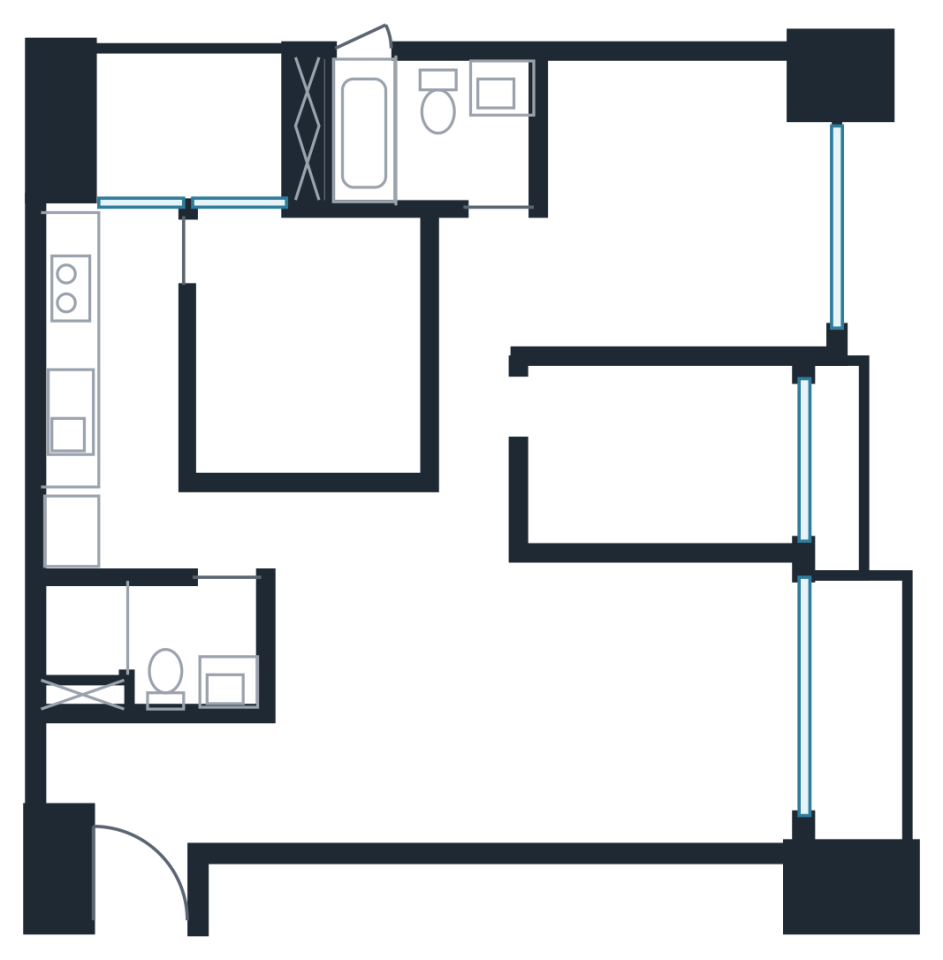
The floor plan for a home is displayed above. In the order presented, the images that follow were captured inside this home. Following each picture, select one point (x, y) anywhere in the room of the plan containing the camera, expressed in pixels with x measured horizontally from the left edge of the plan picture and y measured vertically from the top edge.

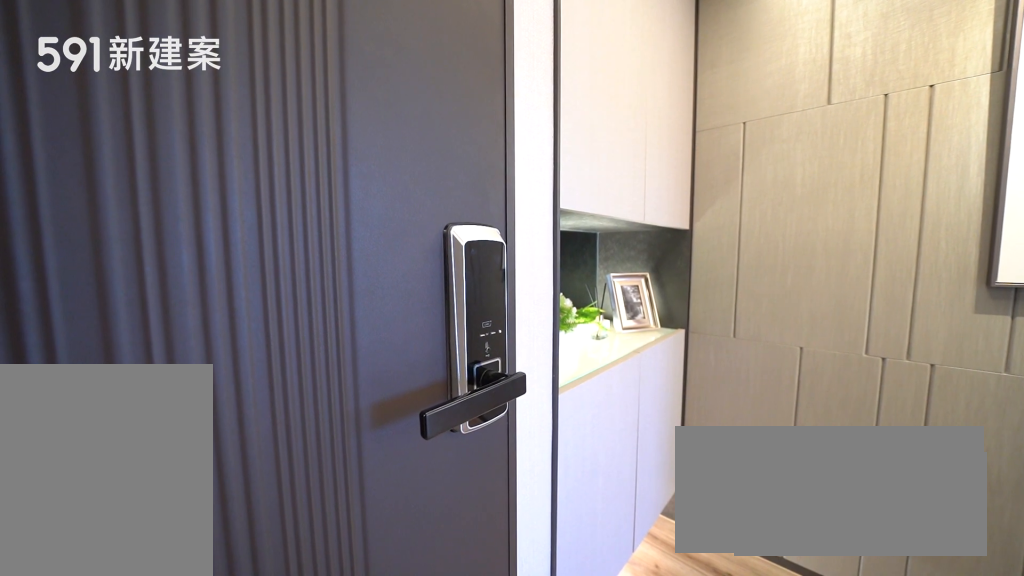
(109, 825)
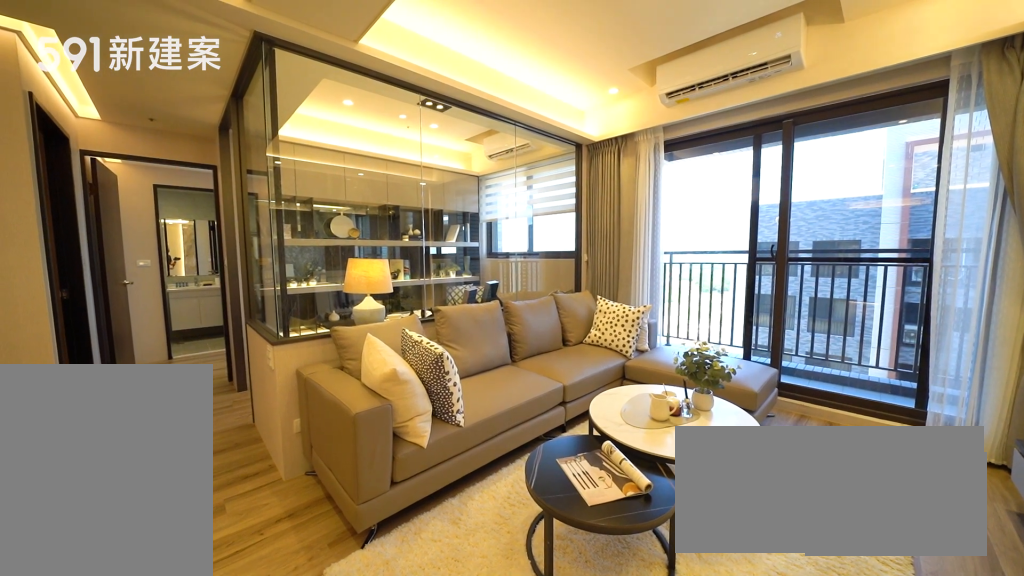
(663, 703)
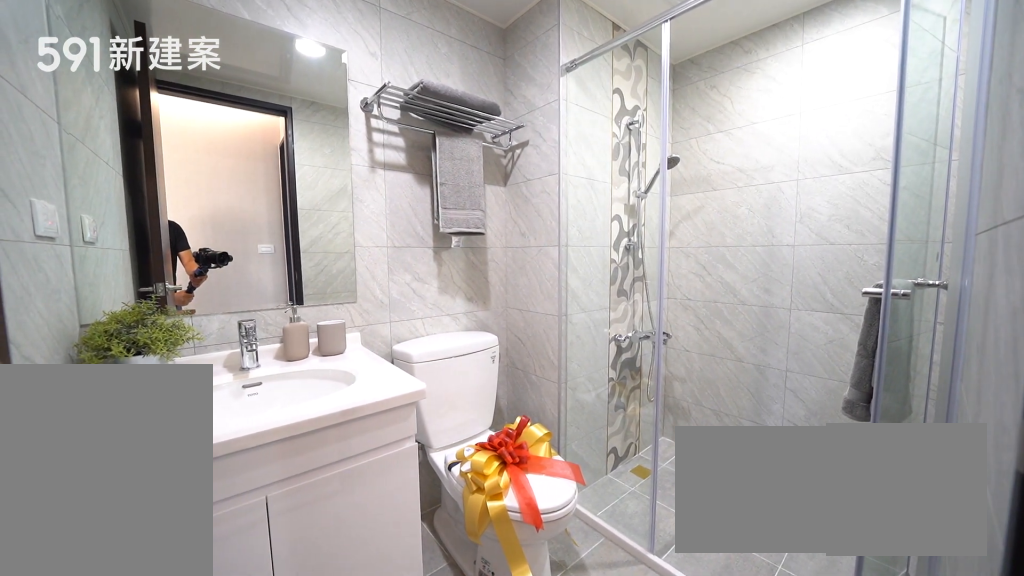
(145, 647)
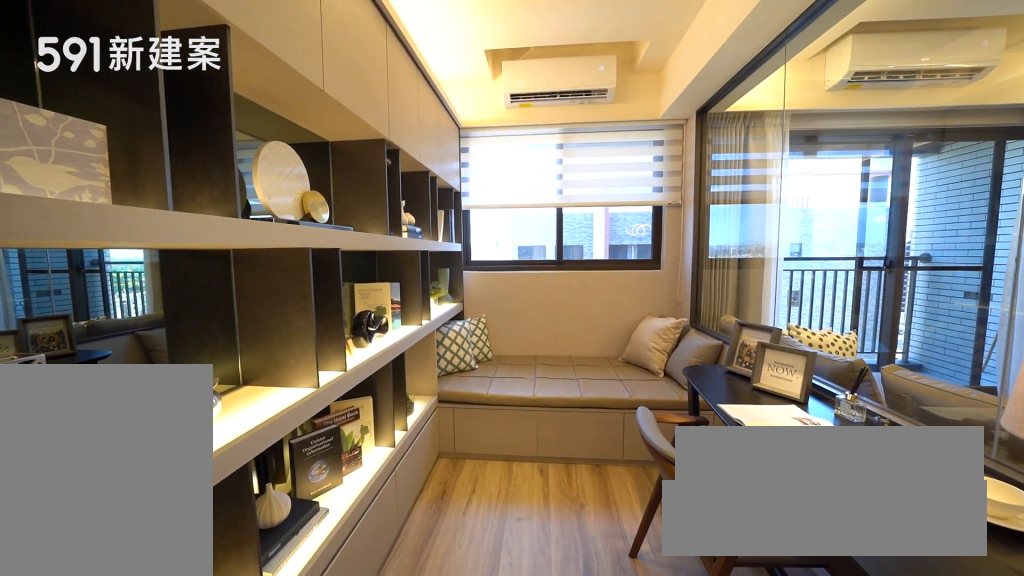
(668, 458)
